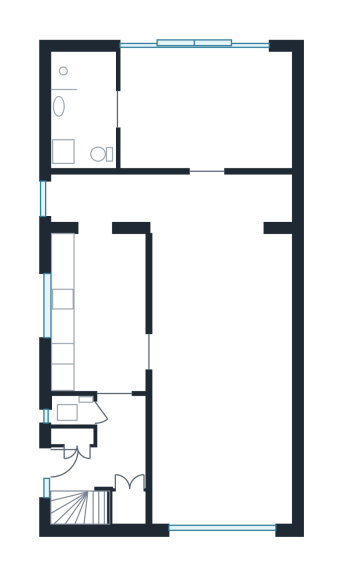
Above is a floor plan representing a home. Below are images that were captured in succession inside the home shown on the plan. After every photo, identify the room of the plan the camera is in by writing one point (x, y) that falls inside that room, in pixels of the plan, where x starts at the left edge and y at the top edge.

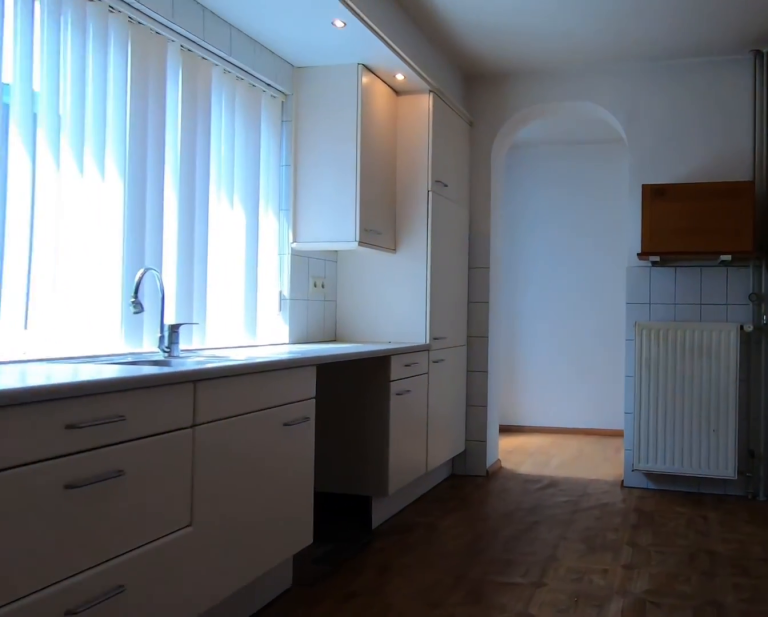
(109, 311)
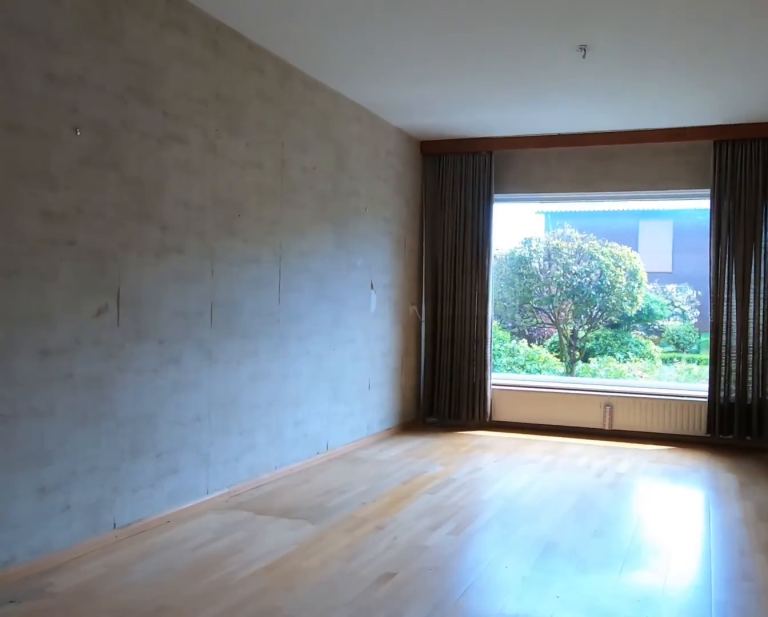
(220, 377)
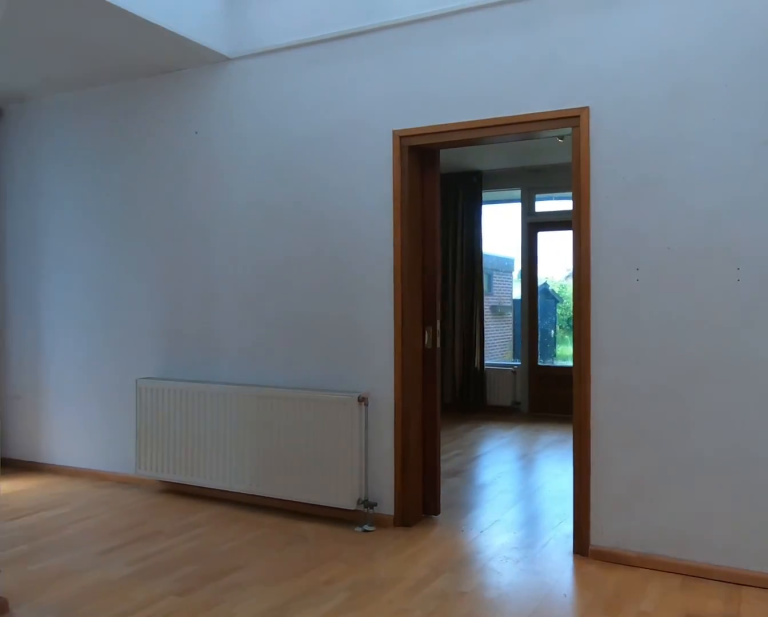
(220, 377)
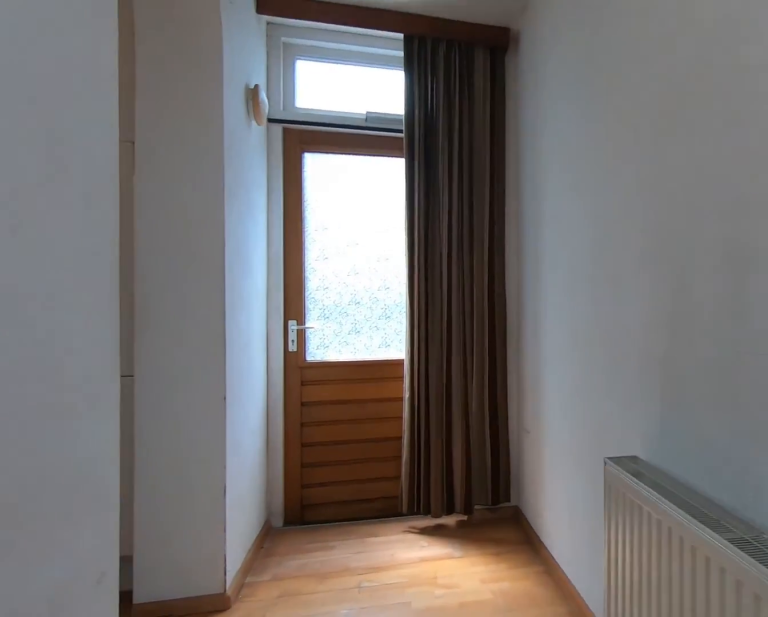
(172, 199)
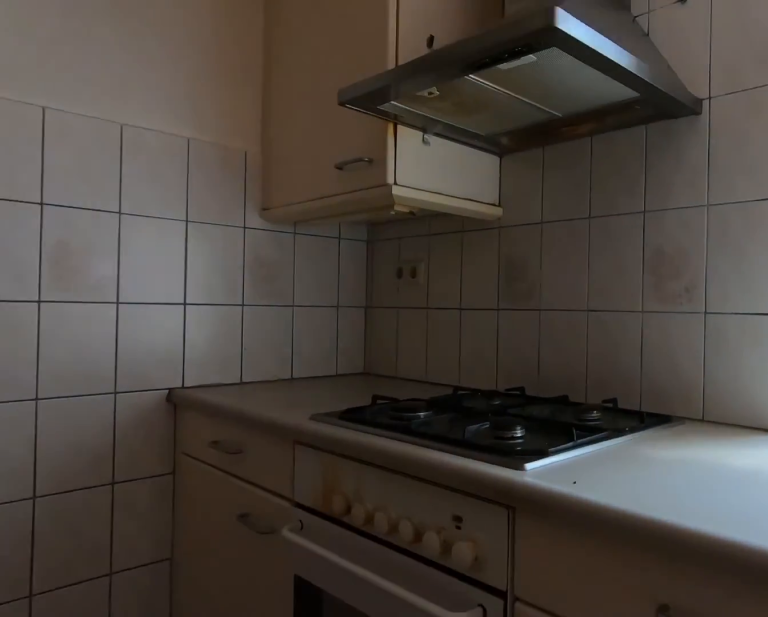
(109, 311)
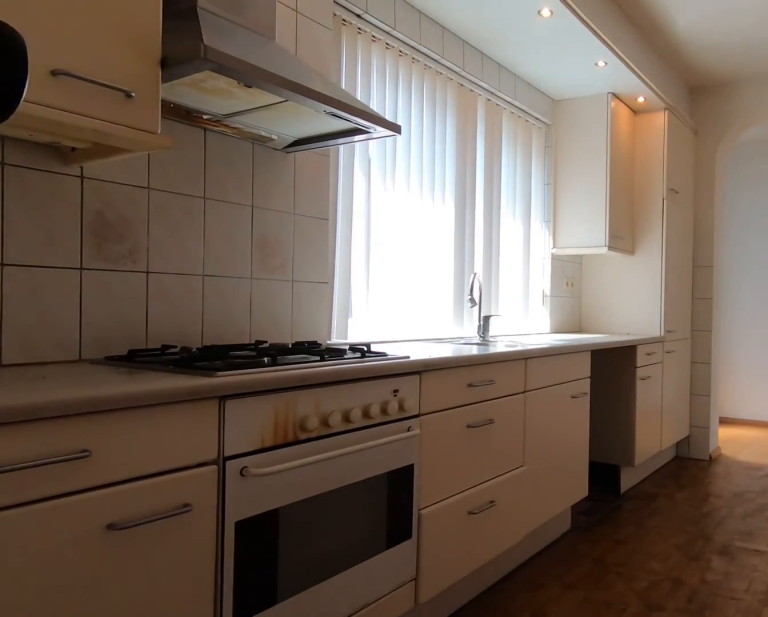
(109, 311)
